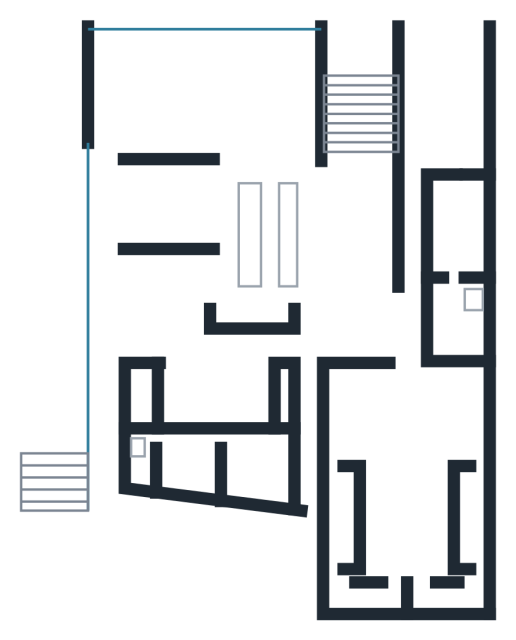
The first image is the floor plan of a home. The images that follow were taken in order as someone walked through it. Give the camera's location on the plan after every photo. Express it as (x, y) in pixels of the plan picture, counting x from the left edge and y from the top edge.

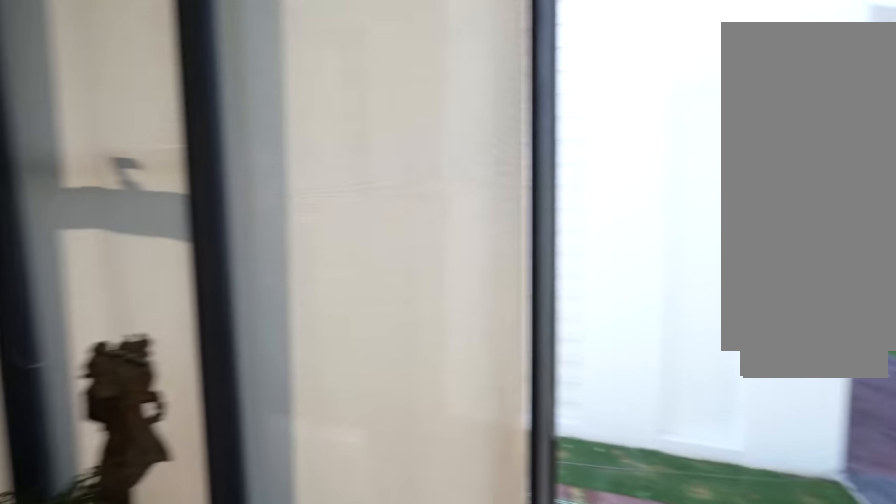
(101, 304)
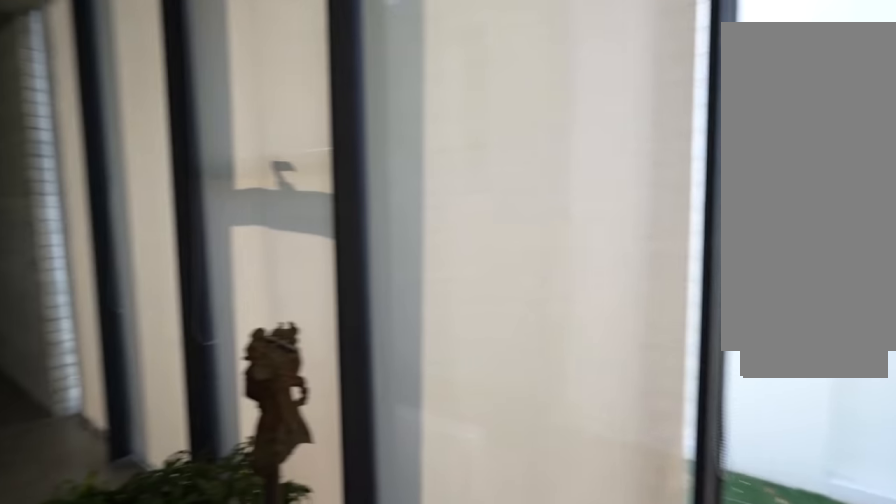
(101, 304)
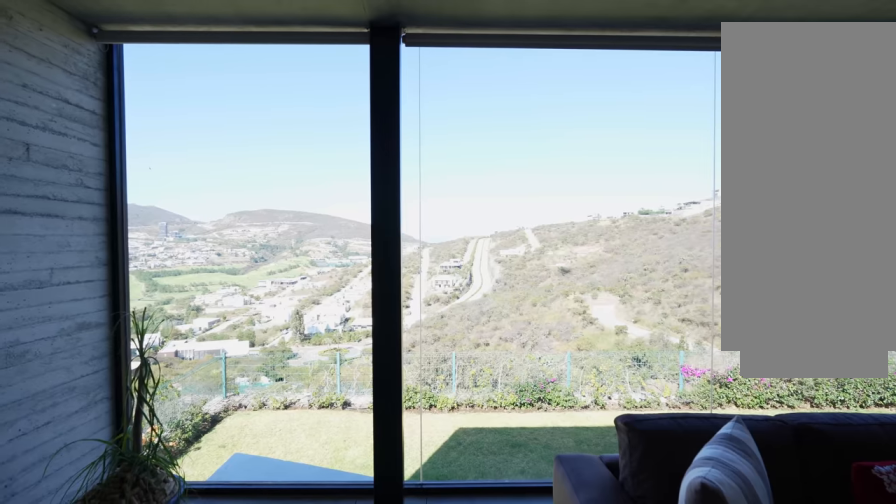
(130, 61)
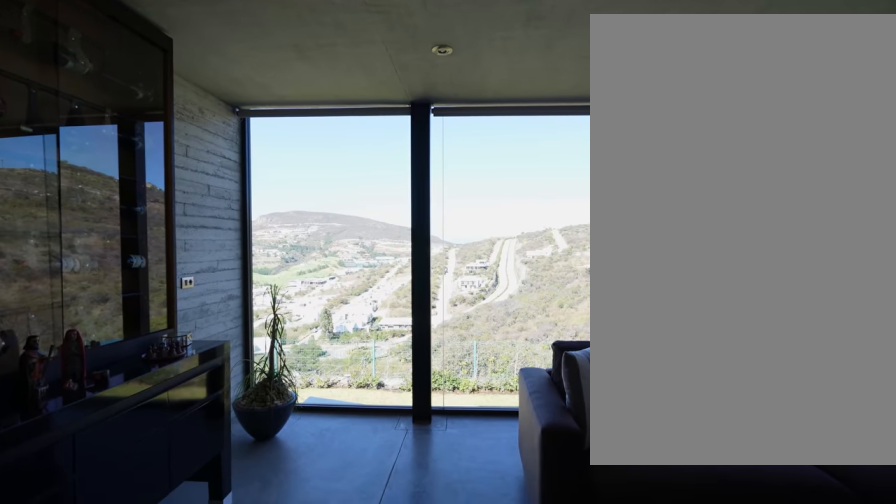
(130, 93)
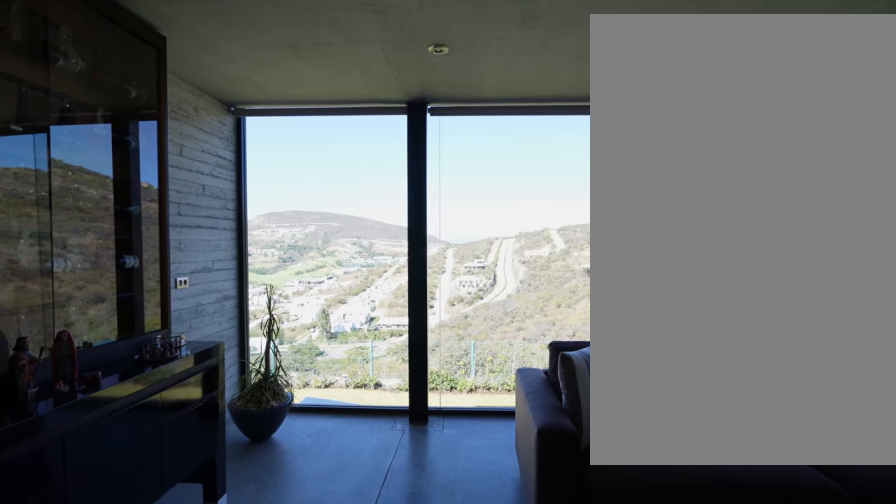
(127, 104)
